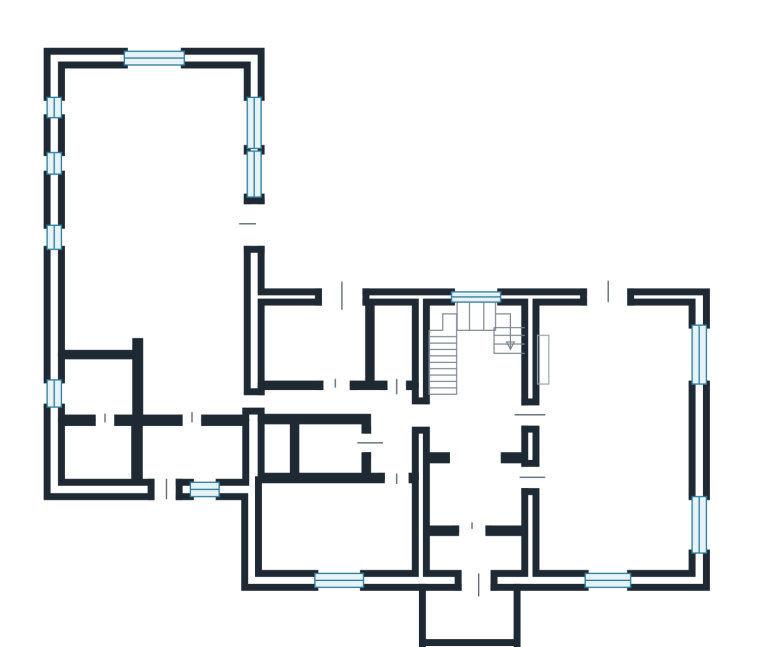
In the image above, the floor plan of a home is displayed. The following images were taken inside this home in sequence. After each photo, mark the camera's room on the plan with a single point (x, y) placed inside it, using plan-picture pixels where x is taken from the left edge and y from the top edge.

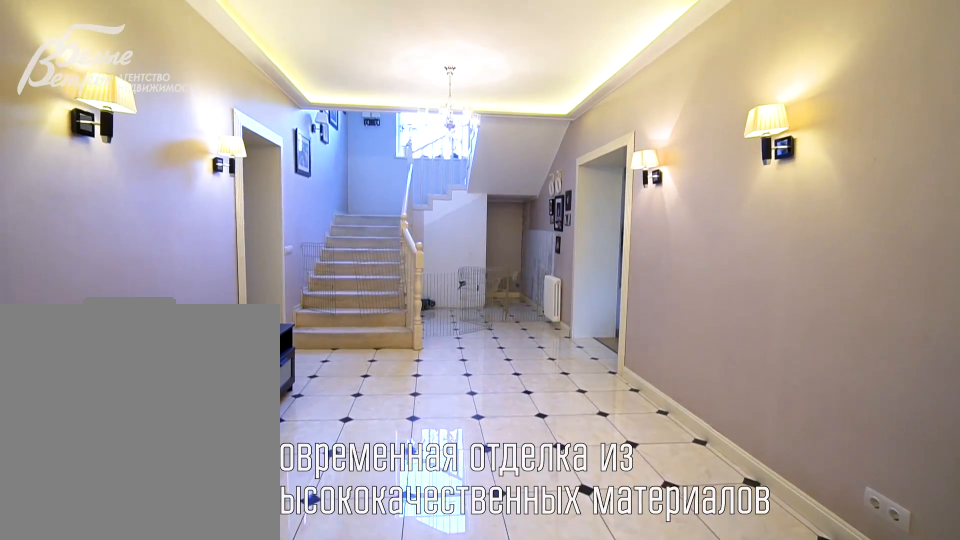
(473, 377)
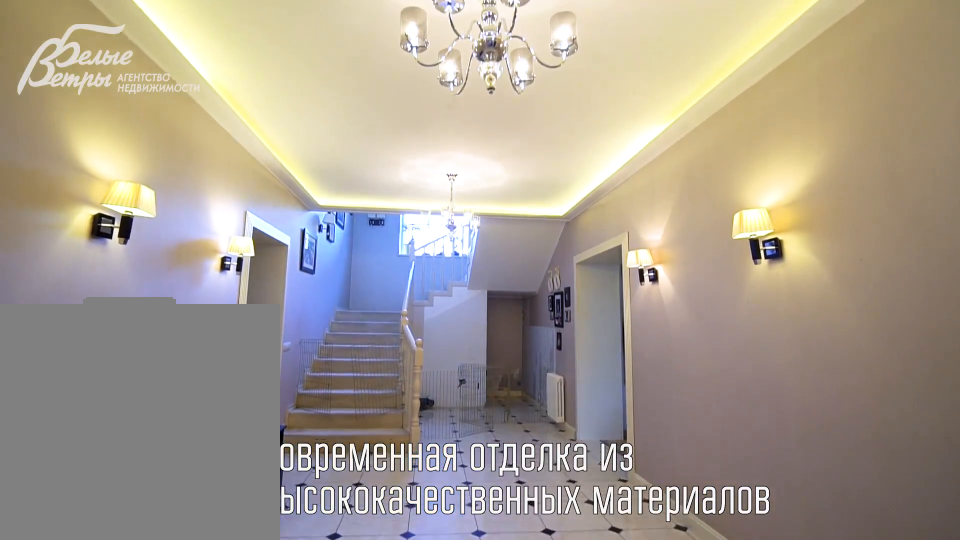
(473, 377)
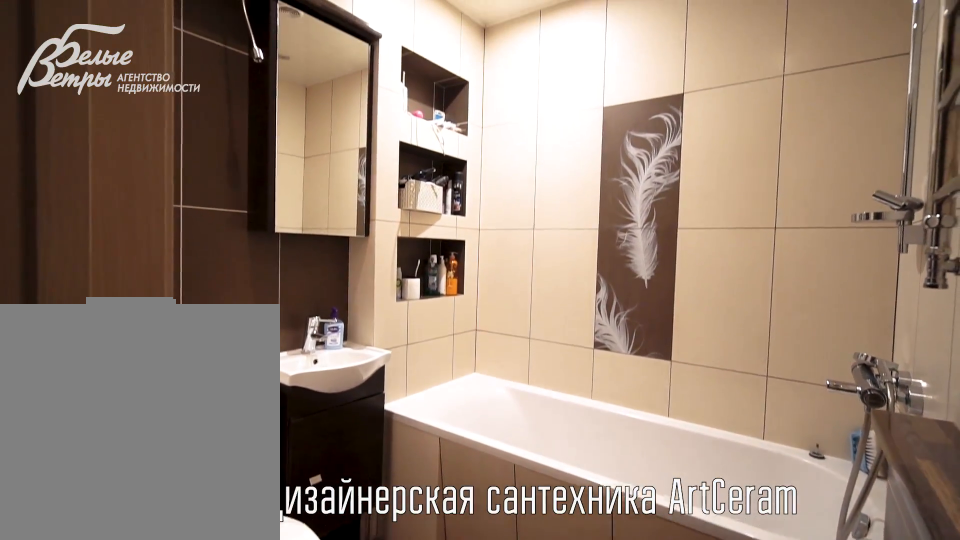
(326, 446)
